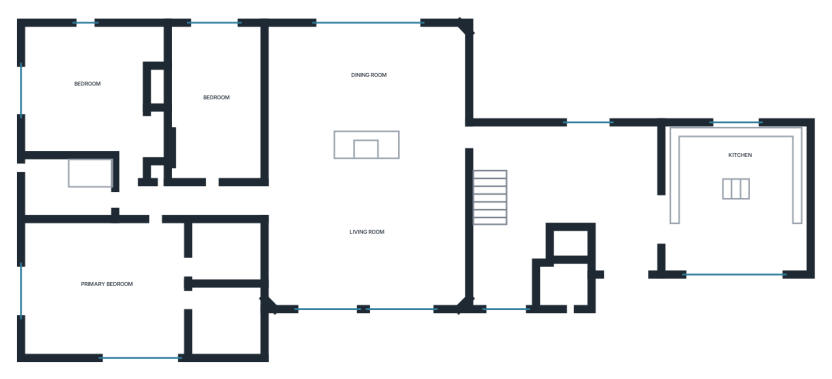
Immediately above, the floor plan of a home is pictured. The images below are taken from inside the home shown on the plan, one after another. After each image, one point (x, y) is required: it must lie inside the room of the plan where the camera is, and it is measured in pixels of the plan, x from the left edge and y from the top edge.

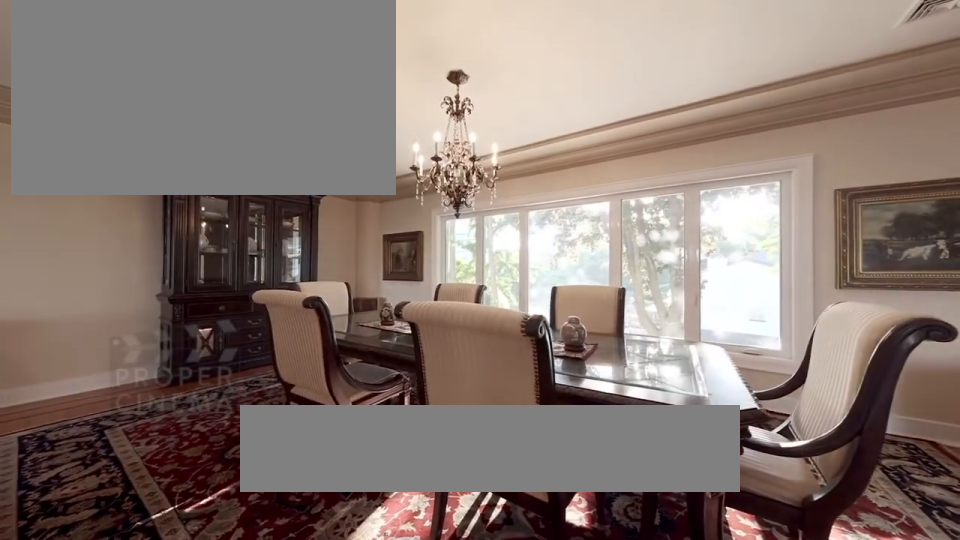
(369, 91)
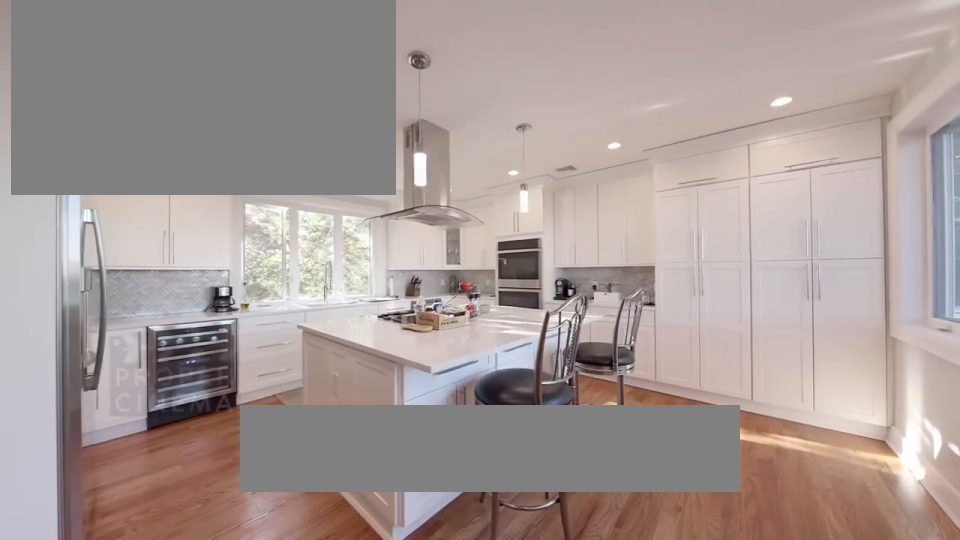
(738, 152)
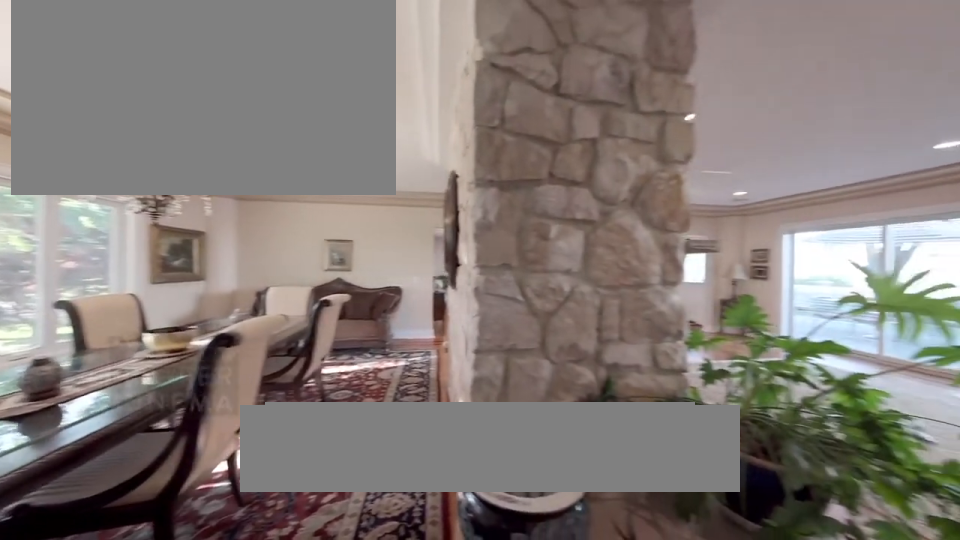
(367, 88)
